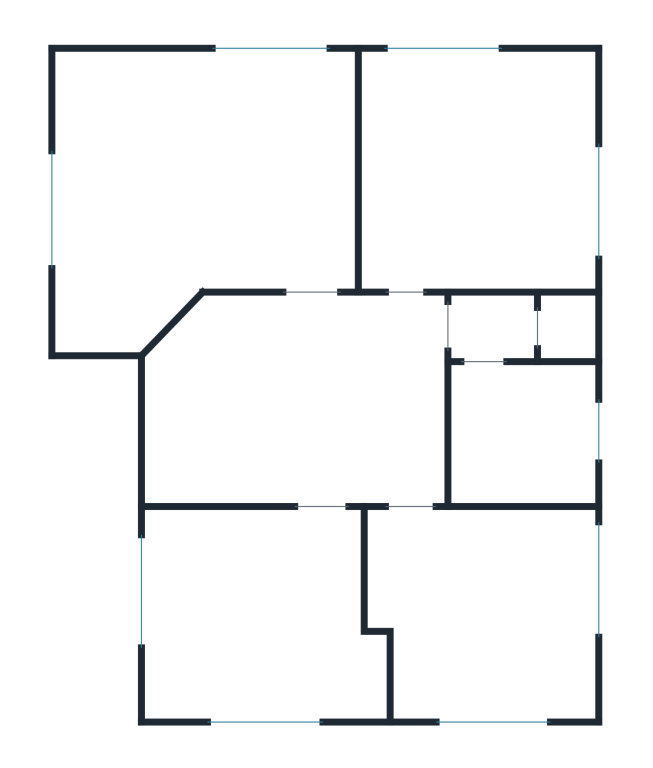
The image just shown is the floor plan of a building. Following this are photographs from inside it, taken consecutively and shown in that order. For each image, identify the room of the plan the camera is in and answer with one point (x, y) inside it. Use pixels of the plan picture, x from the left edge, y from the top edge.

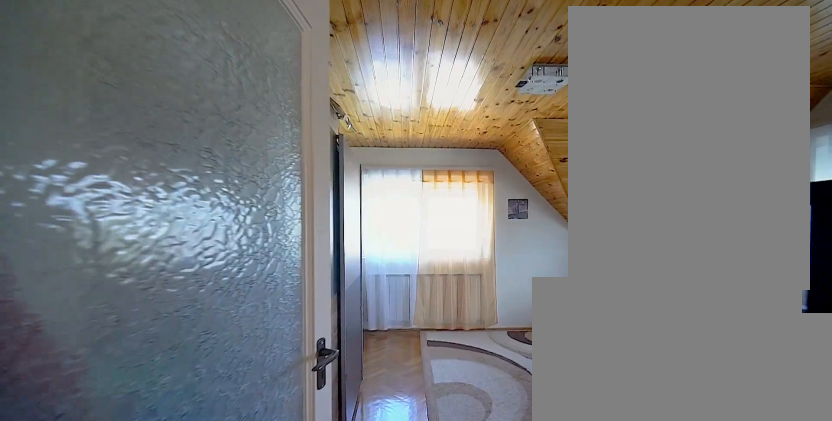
(257, 624)
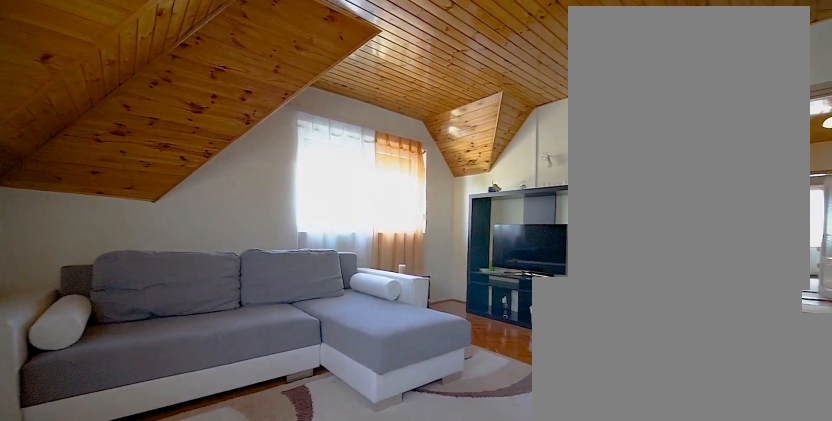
(257, 624)
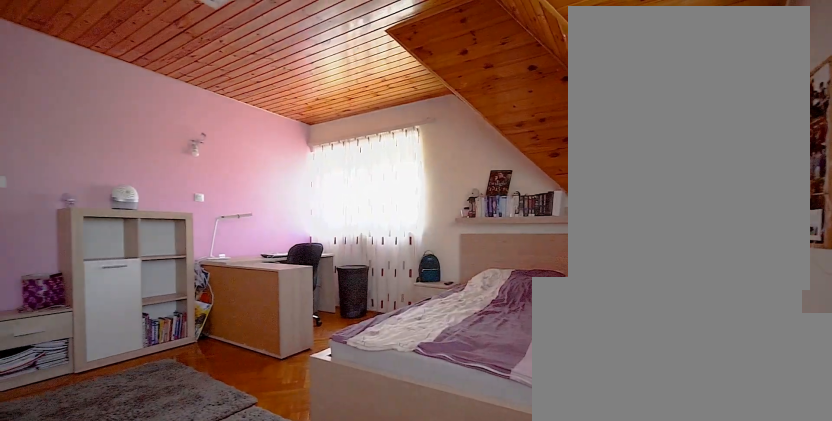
(493, 624)
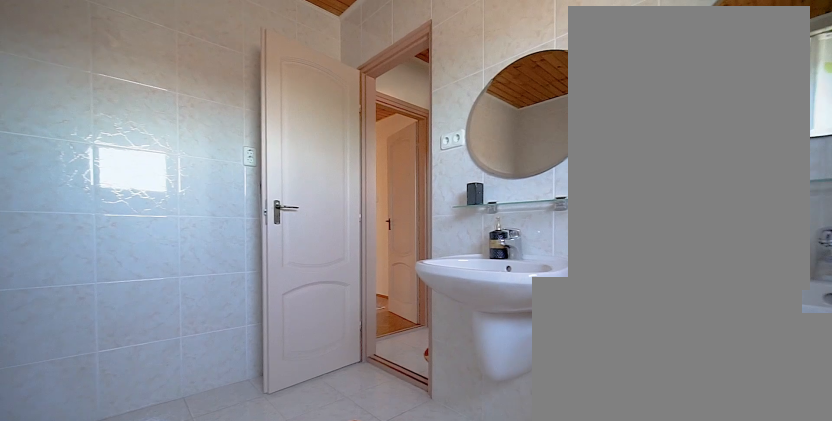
(523, 438)
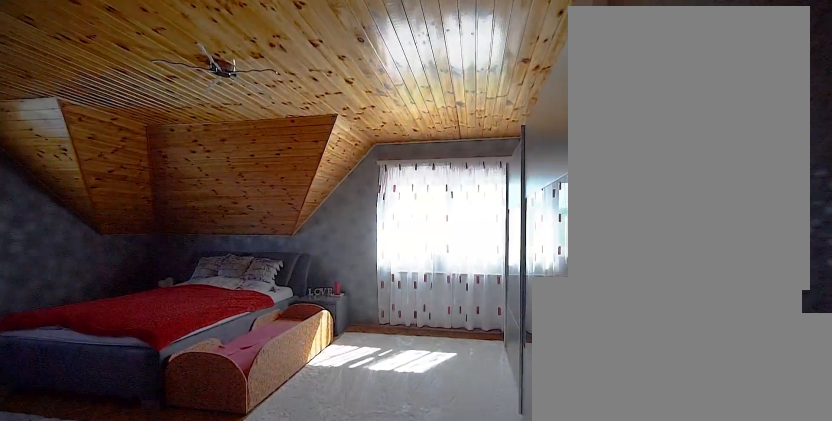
(221, 170)
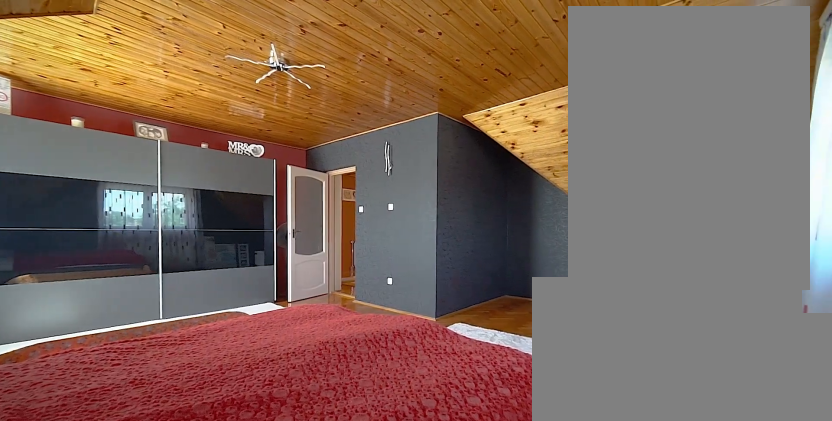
(221, 171)
